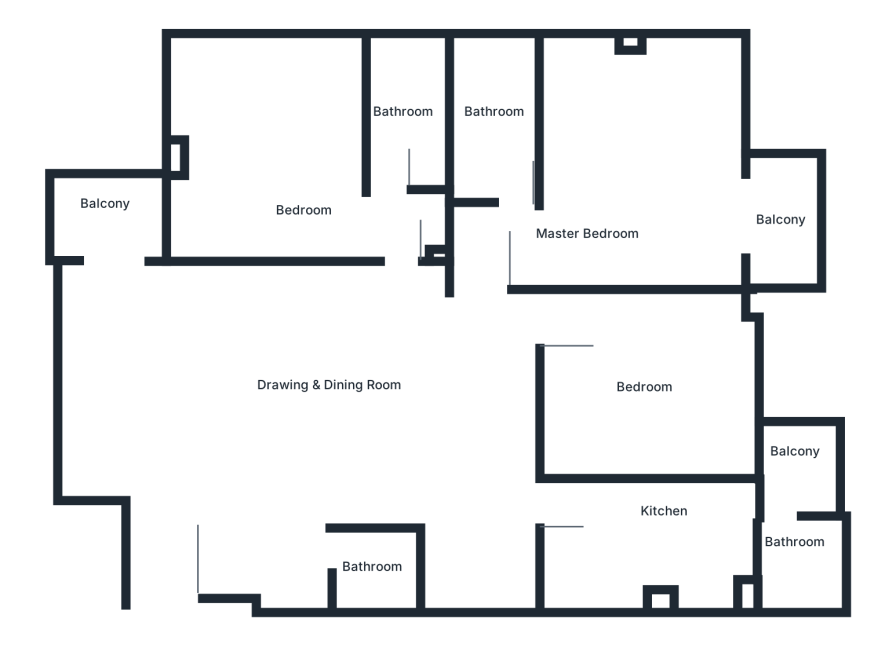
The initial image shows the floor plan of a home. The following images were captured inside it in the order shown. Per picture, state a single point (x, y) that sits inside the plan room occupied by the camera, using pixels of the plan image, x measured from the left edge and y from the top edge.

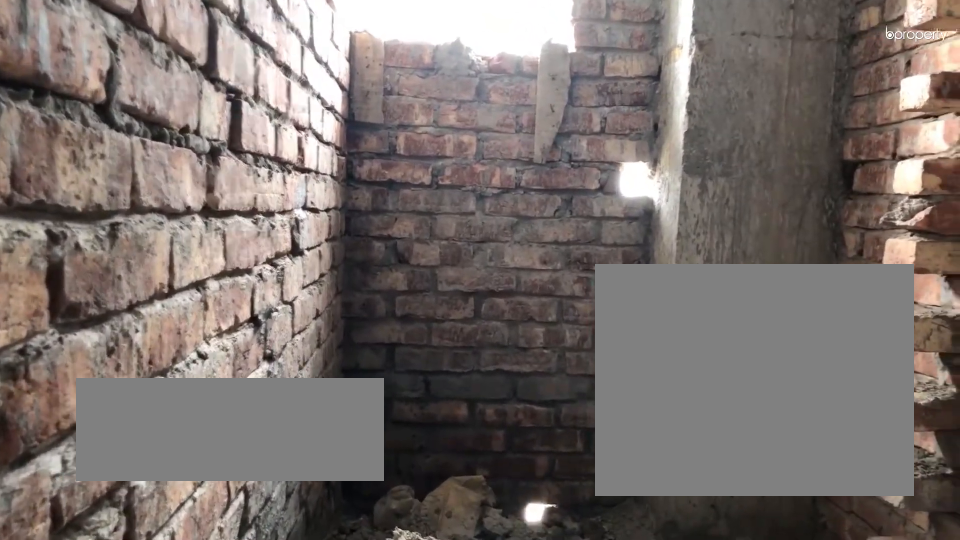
(408, 116)
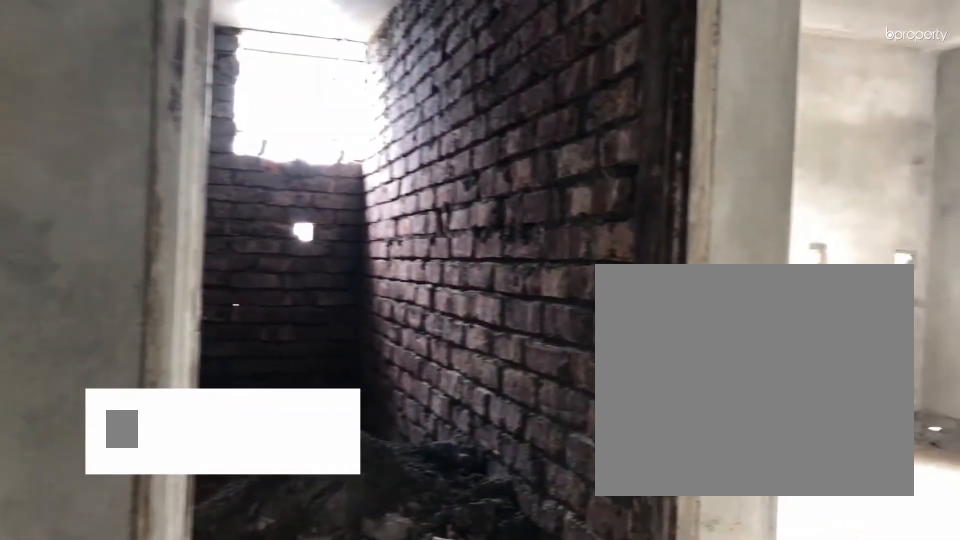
(596, 179)
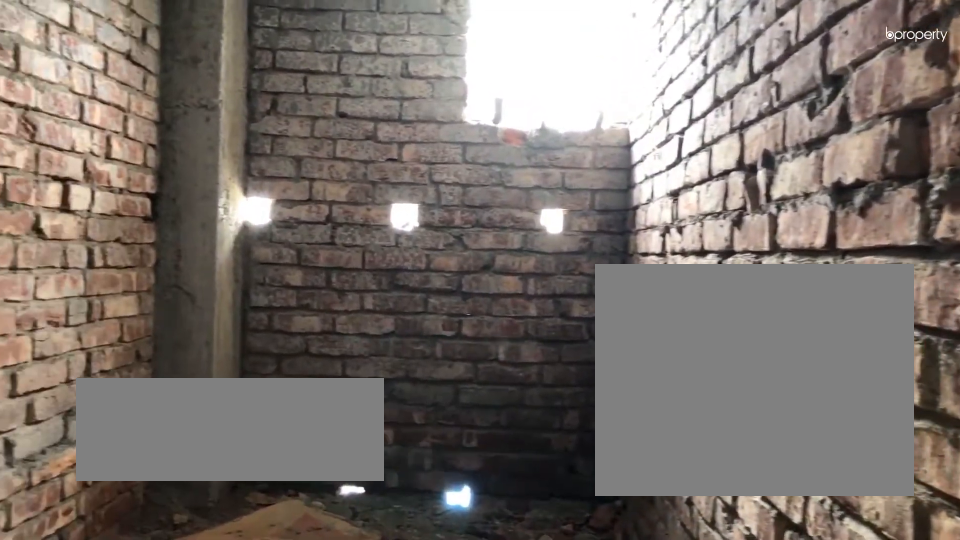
(485, 119)
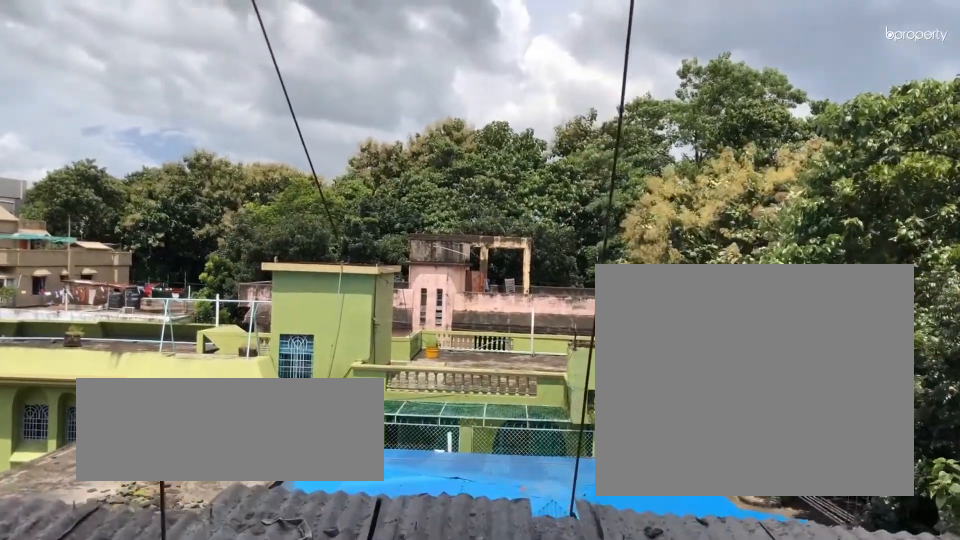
(787, 213)
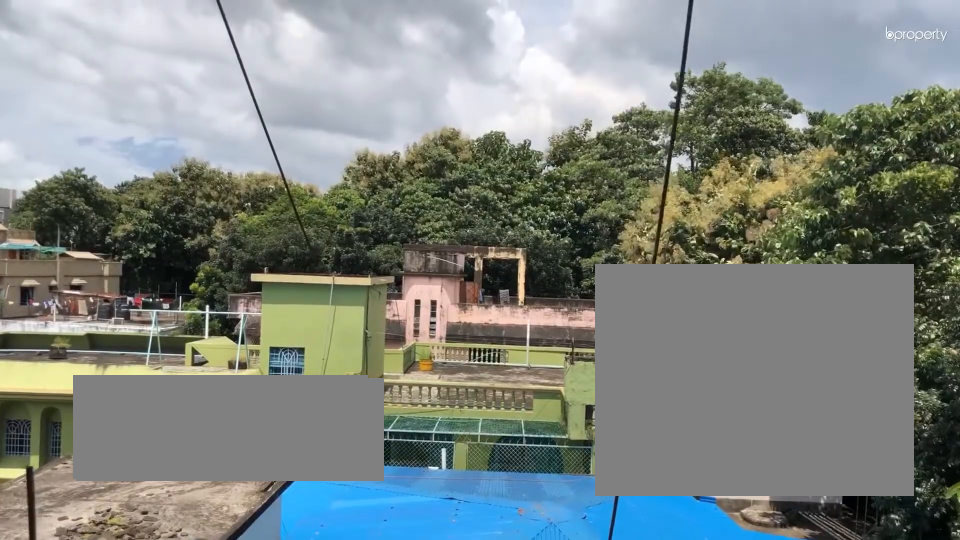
(787, 213)
